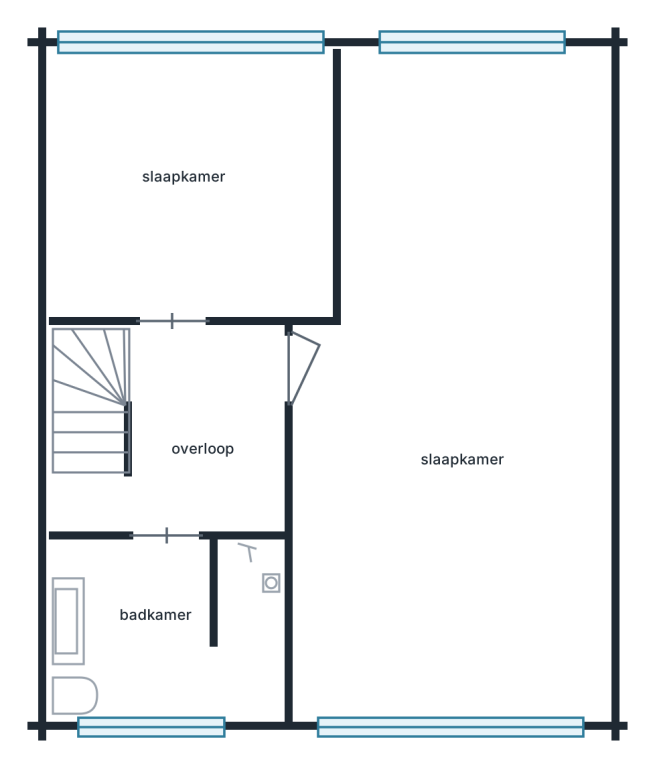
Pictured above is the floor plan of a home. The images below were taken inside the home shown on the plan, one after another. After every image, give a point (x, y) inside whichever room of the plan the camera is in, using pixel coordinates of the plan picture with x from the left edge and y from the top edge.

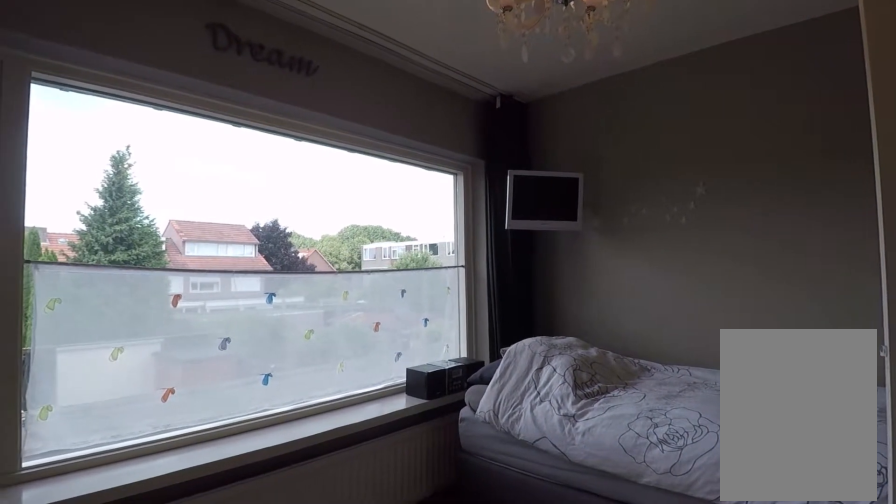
(190, 179)
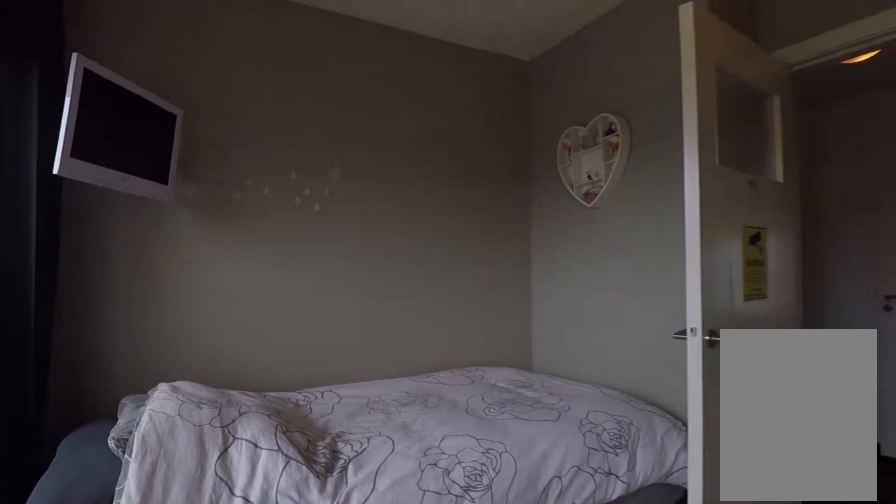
(190, 179)
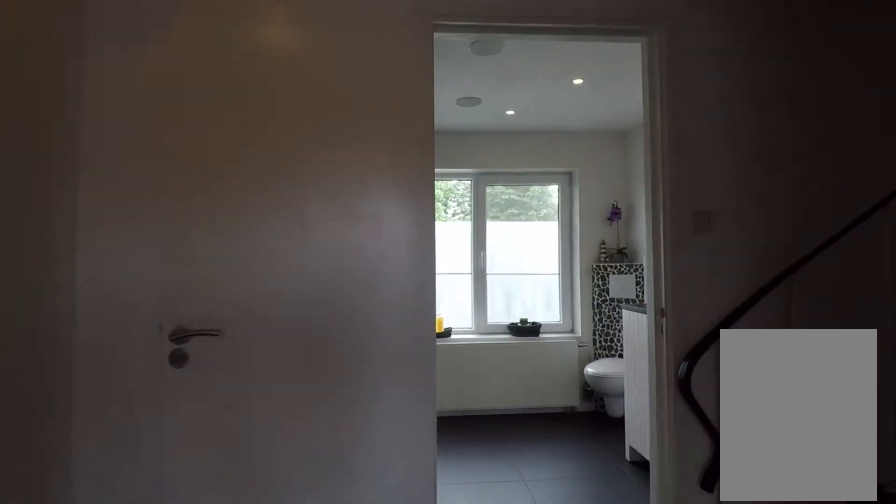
(193, 439)
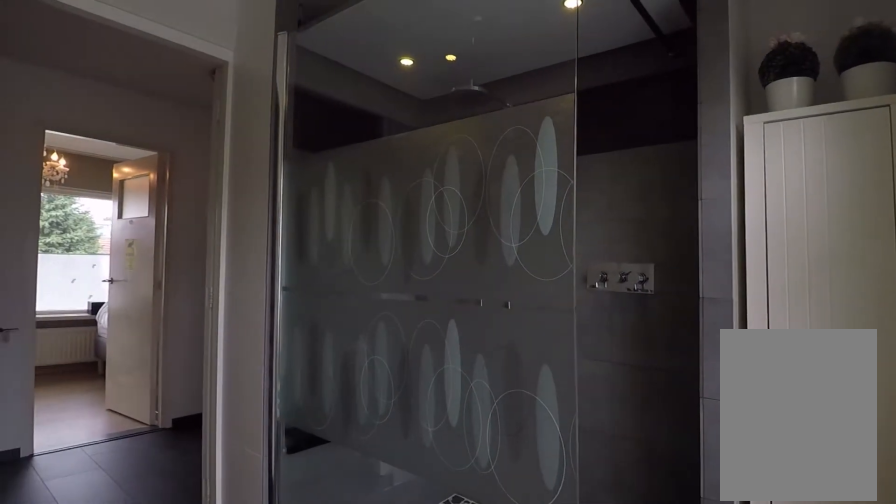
(167, 630)
